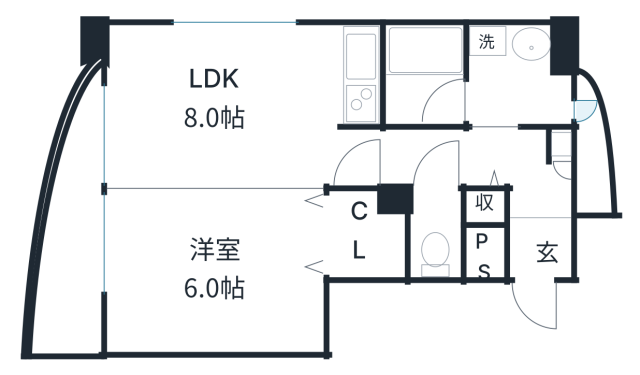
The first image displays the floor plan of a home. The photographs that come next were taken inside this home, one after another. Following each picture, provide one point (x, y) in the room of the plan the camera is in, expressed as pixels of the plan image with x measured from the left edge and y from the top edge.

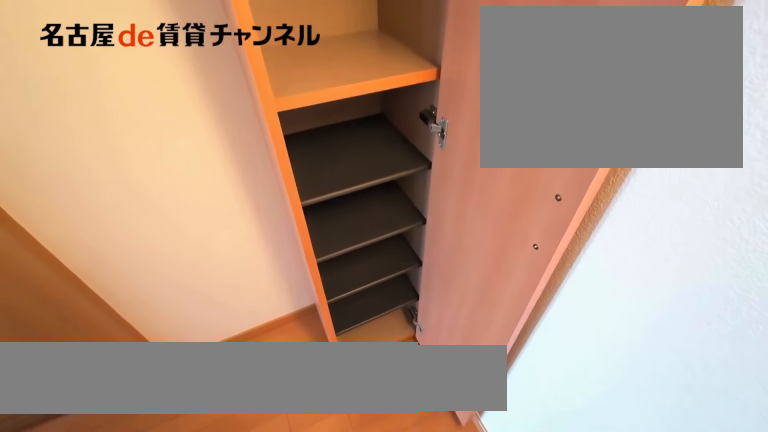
(561, 143)
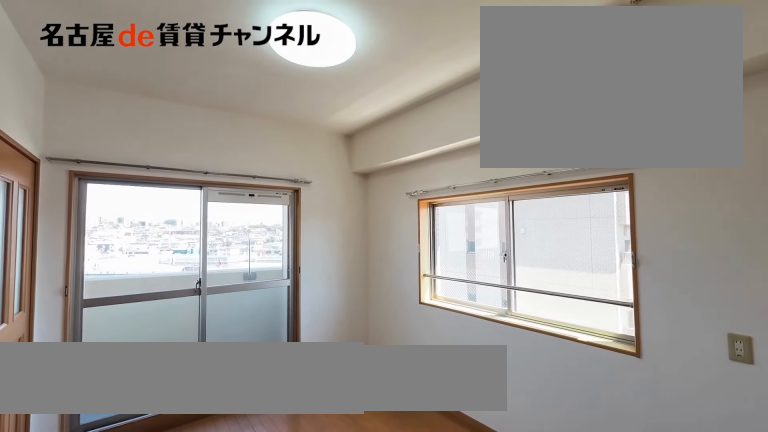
(220, 106)
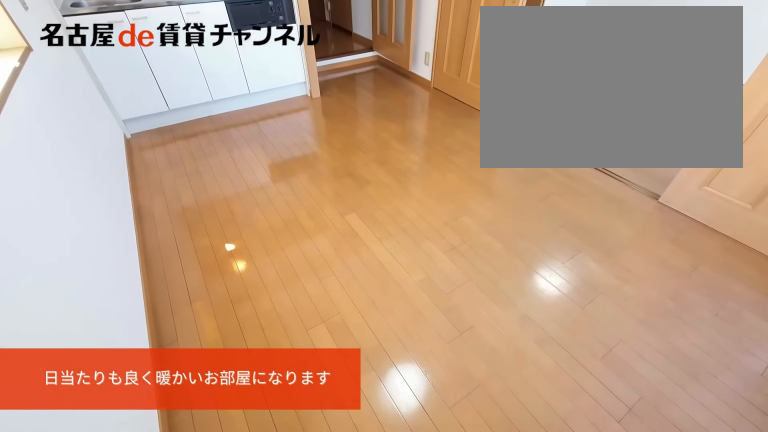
(220, 106)
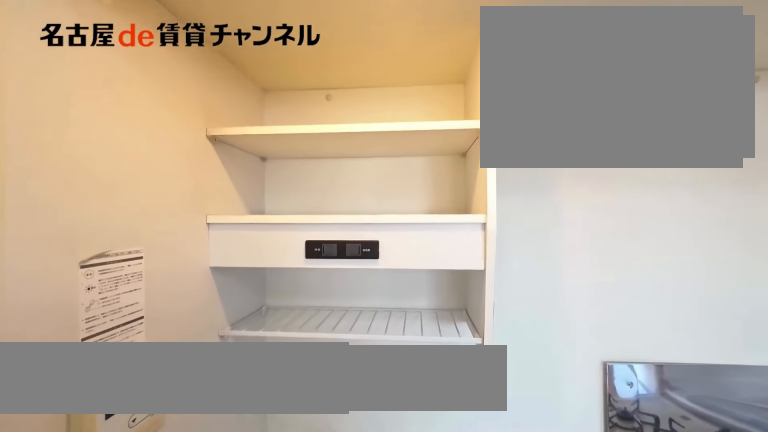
(364, 76)
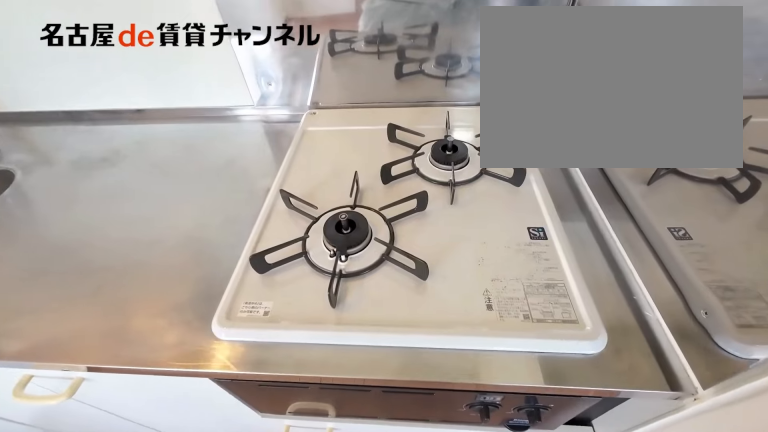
(364, 76)
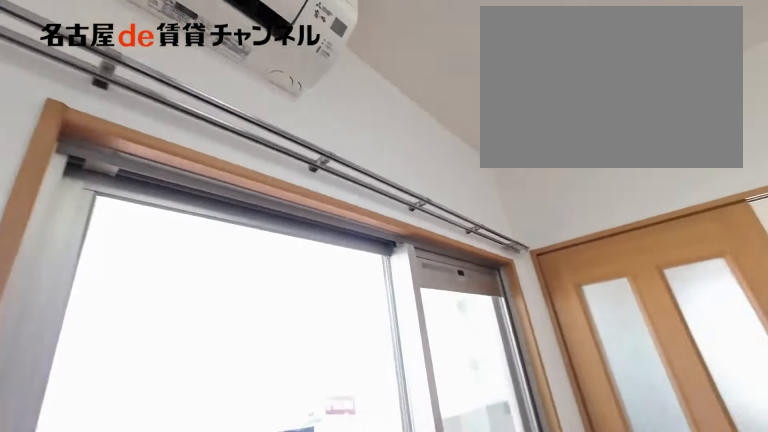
(214, 272)
